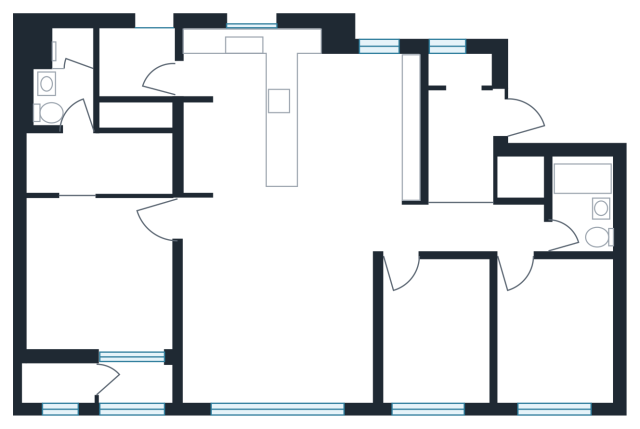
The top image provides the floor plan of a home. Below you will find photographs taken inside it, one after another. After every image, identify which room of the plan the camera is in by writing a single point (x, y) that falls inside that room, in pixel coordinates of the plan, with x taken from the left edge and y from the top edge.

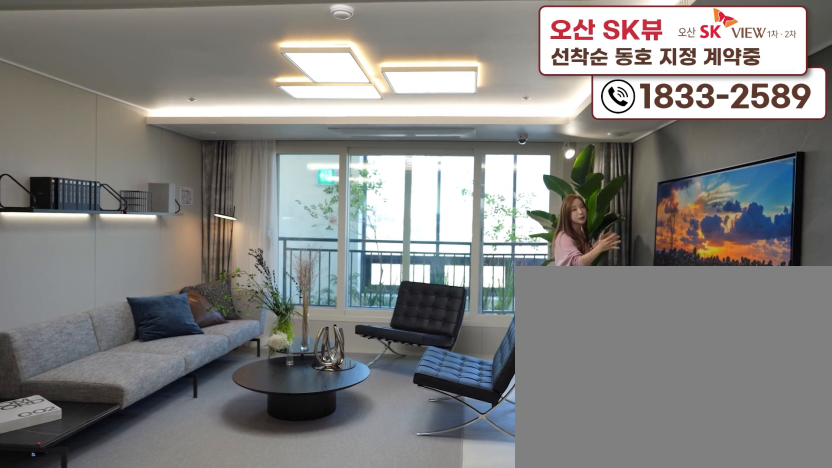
(281, 353)
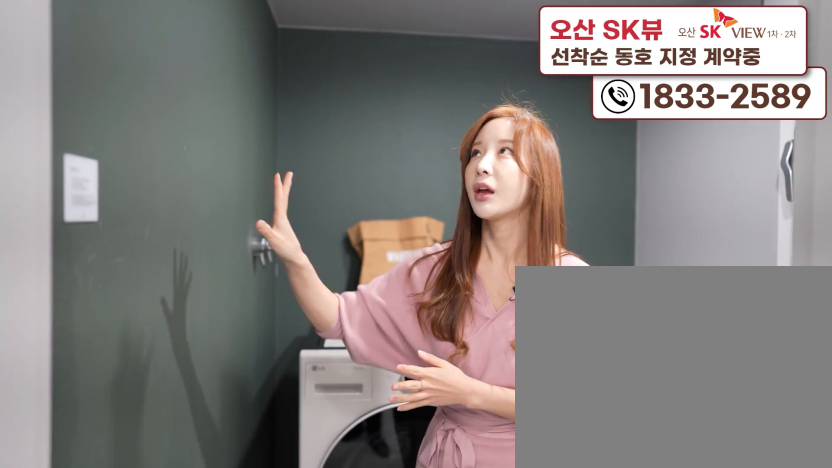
(145, 73)
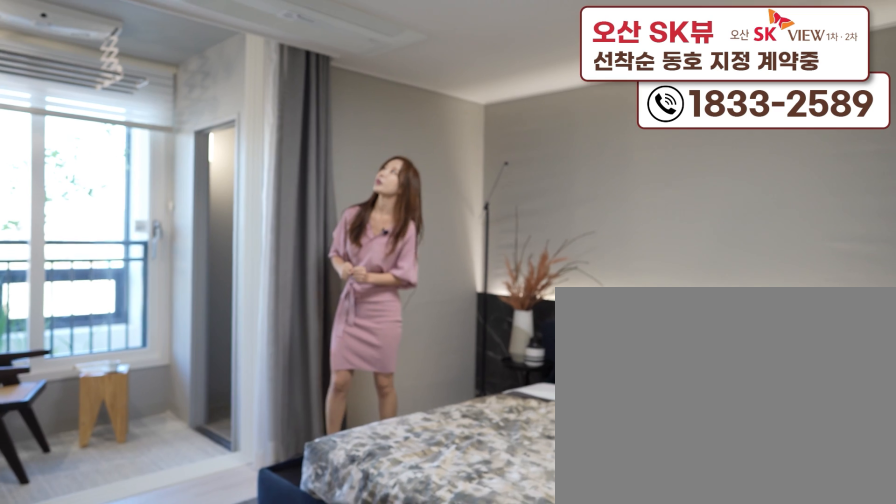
(102, 317)
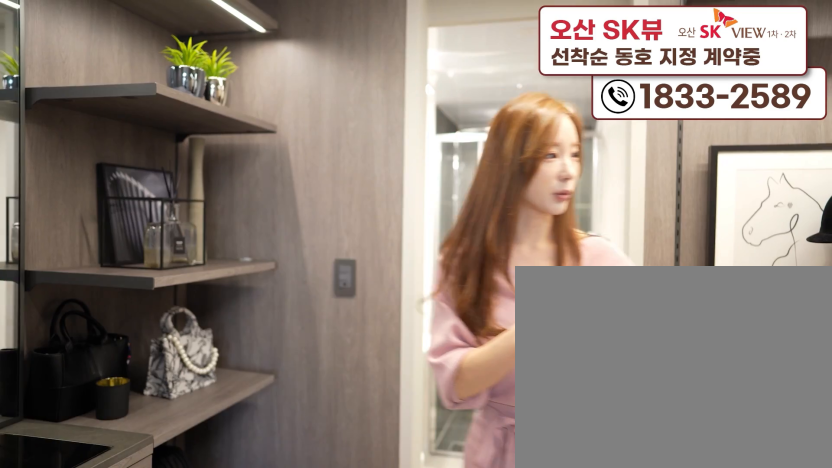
(73, 185)
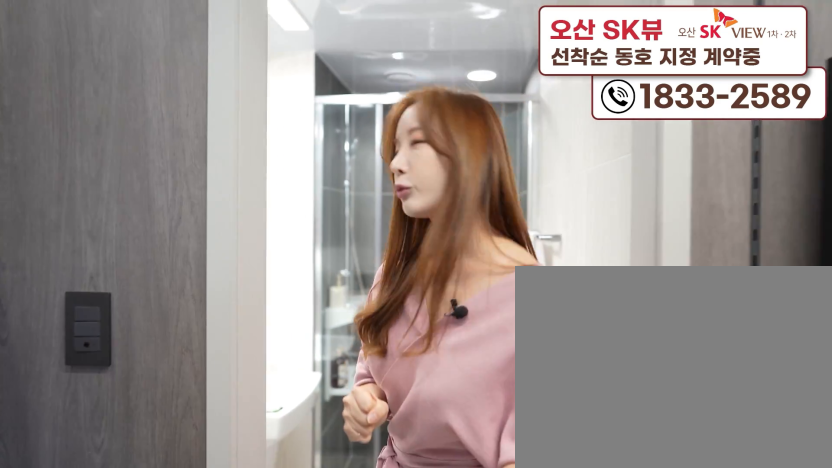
(73, 185)
